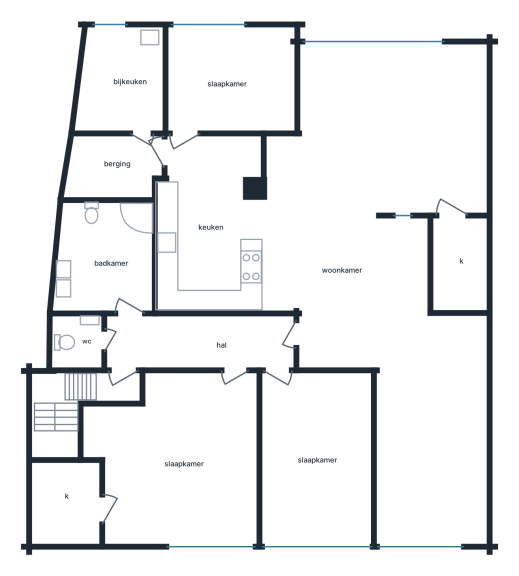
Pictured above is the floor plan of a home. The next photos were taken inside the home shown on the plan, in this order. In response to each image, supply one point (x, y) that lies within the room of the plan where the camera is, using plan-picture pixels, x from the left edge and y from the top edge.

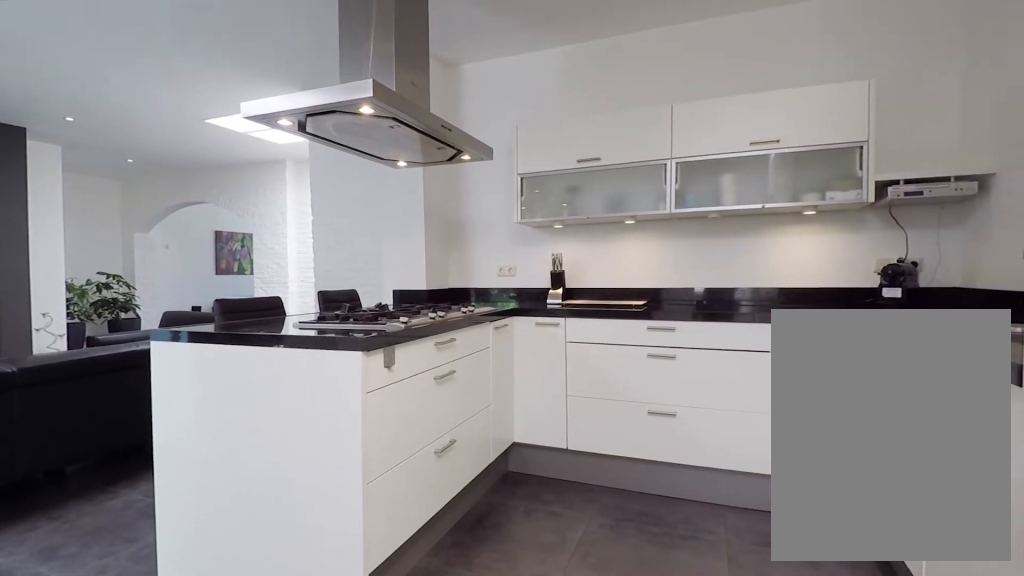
(209, 227)
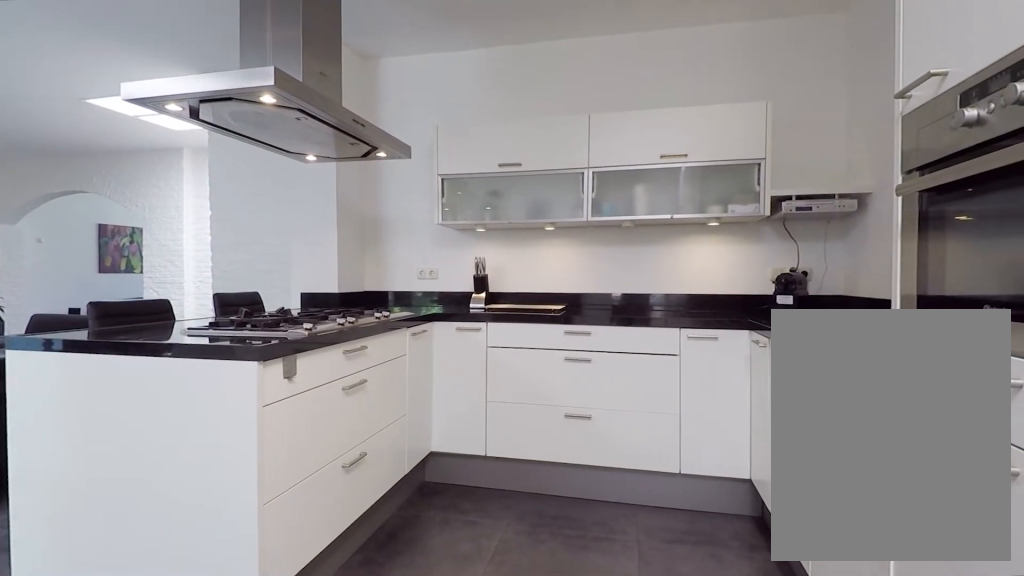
(209, 227)
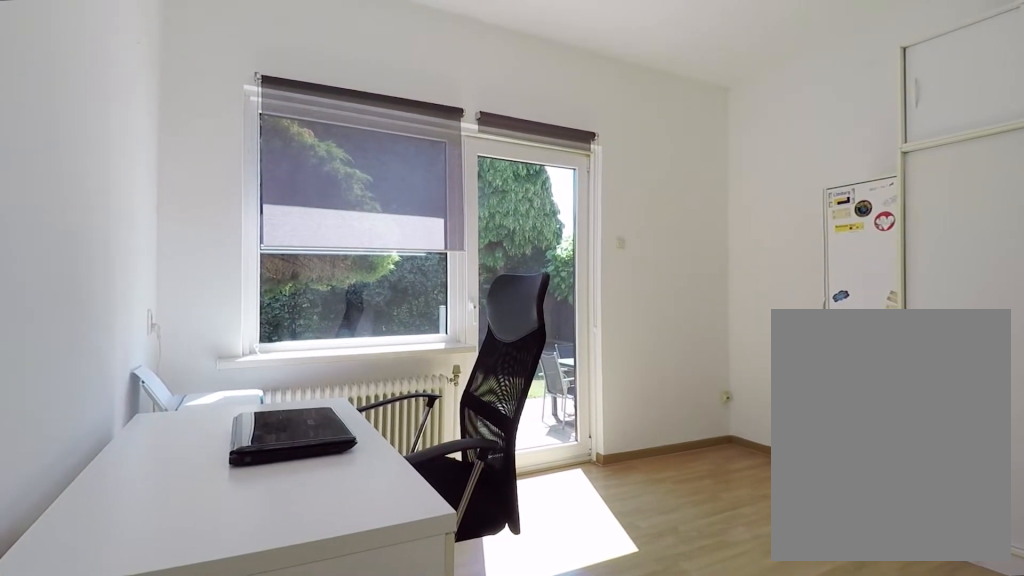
(231, 81)
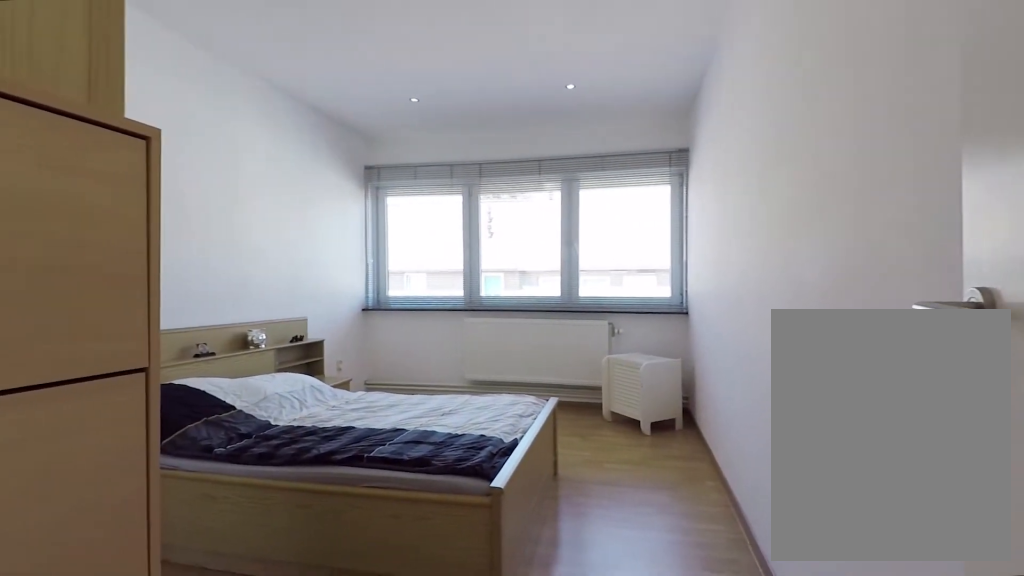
(316, 458)
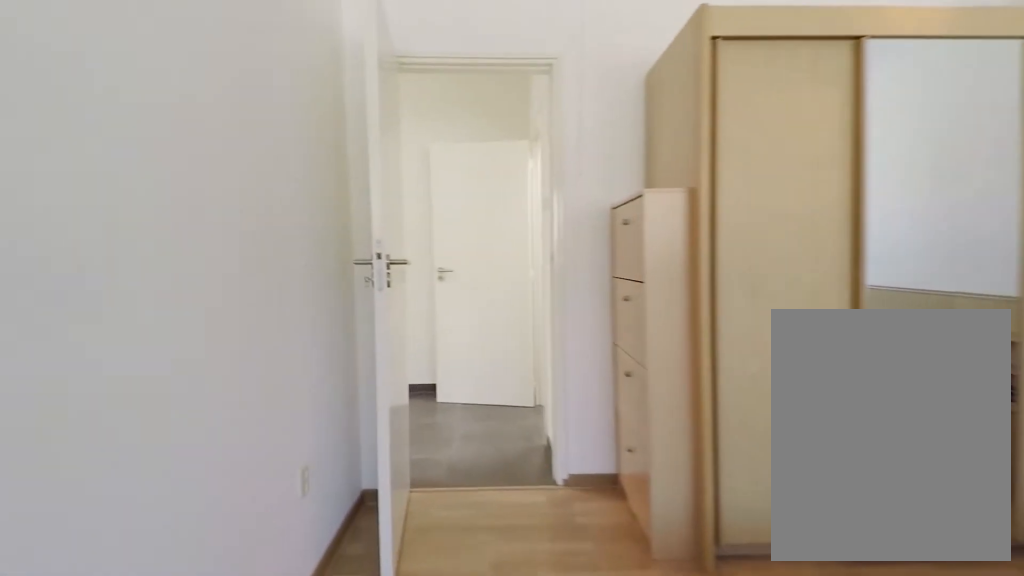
(316, 458)
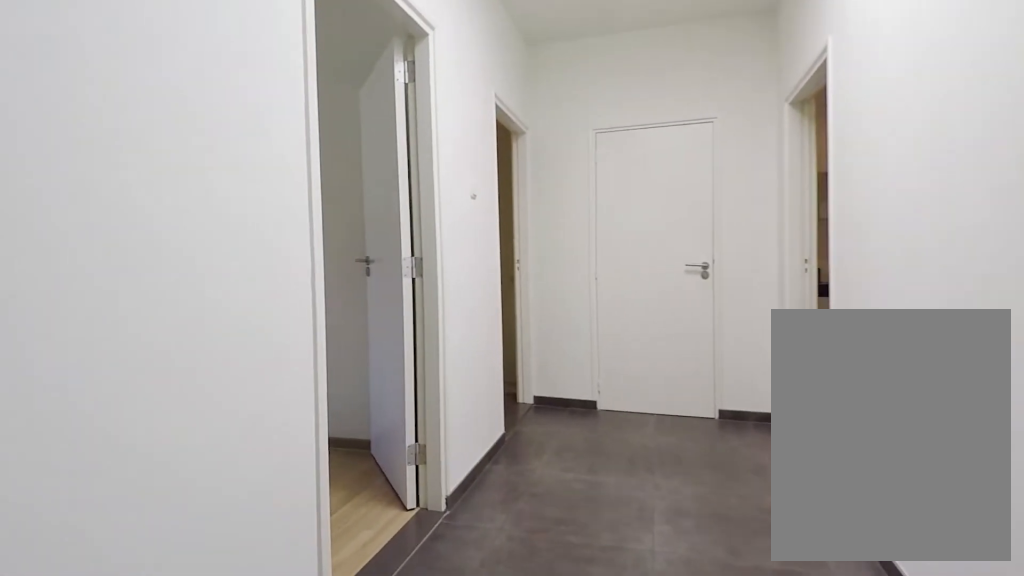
(191, 347)
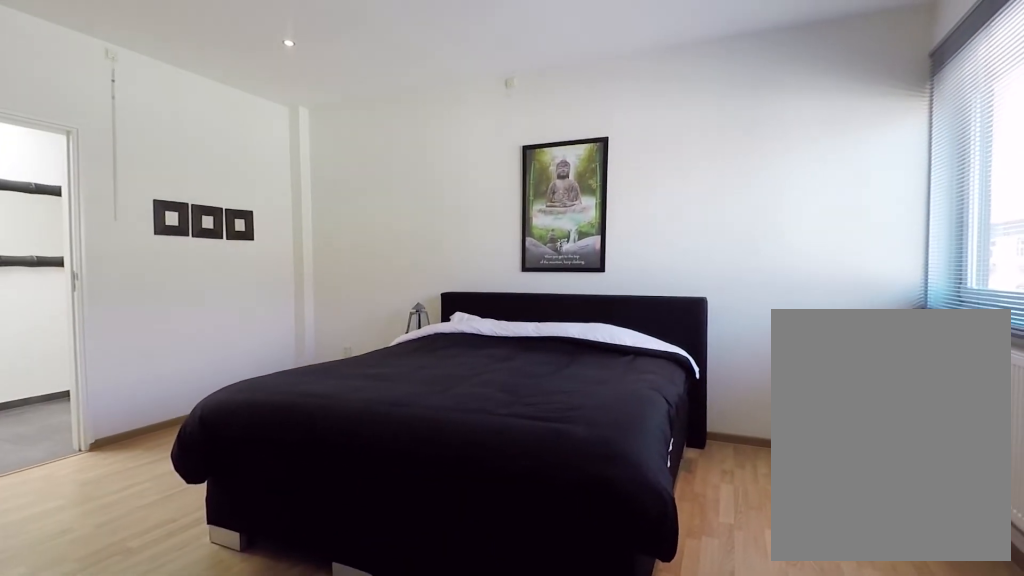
(180, 460)
